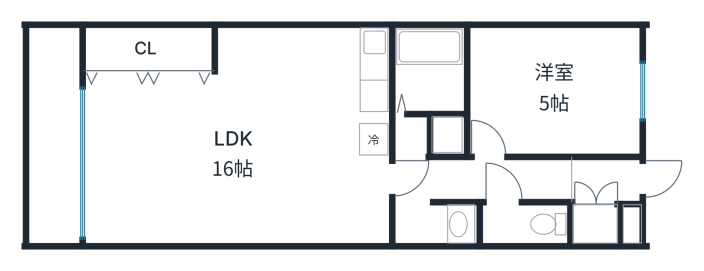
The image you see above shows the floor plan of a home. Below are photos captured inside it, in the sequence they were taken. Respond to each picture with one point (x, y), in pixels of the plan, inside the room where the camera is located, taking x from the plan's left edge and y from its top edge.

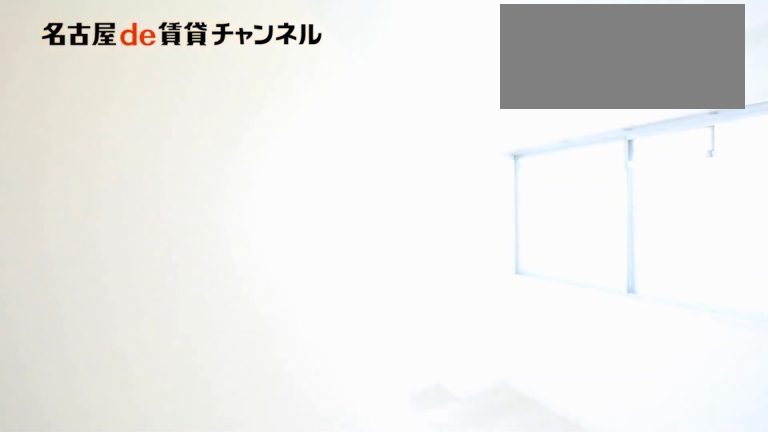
(555, 92)
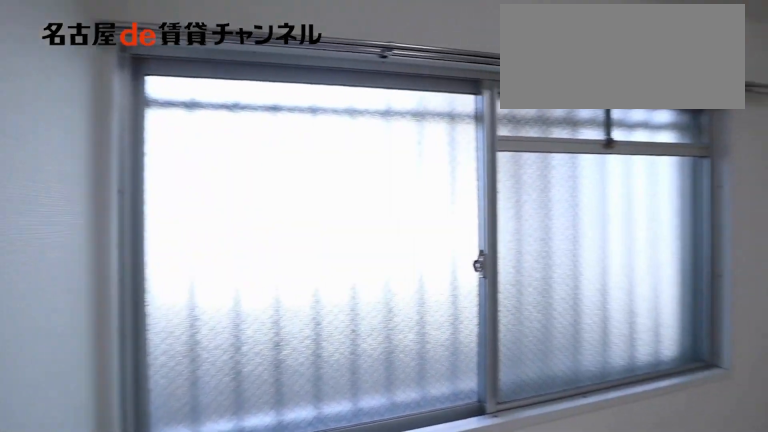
(555, 92)
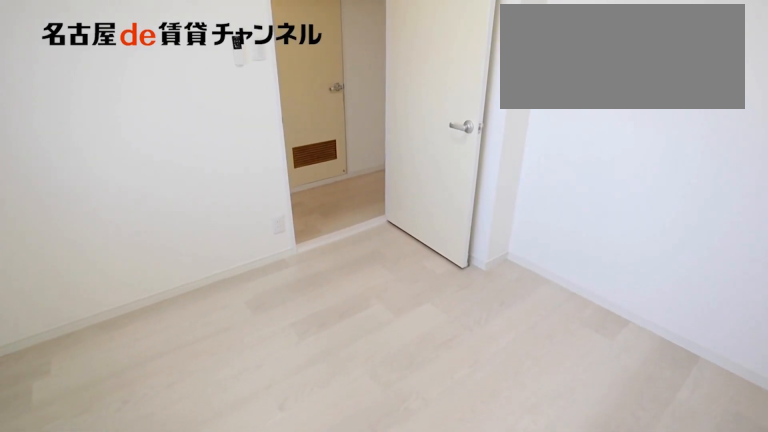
(555, 92)
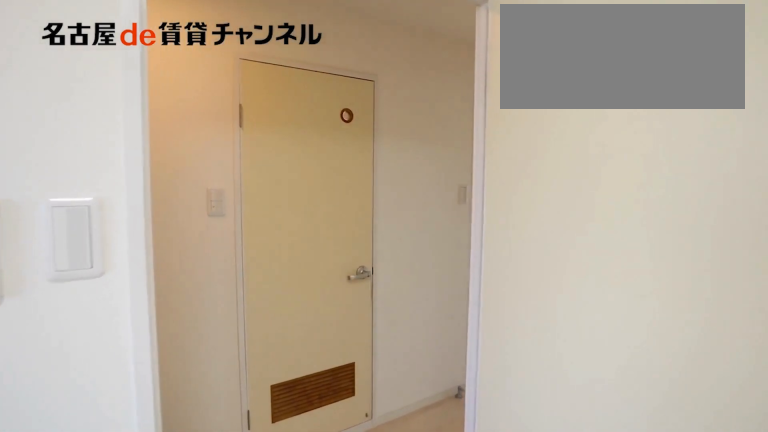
(555, 92)
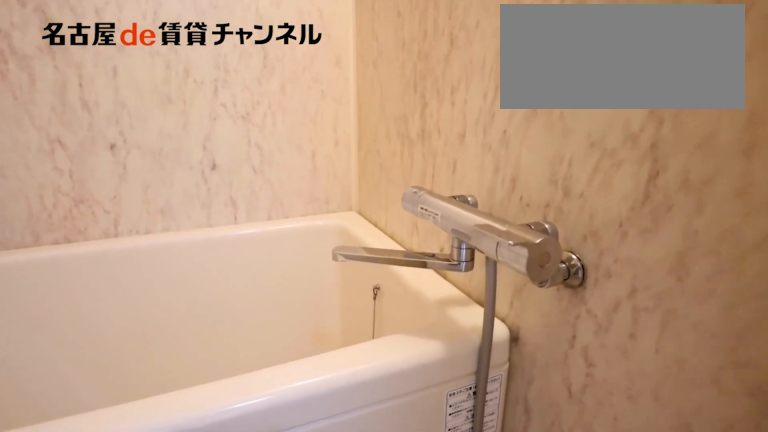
(429, 69)
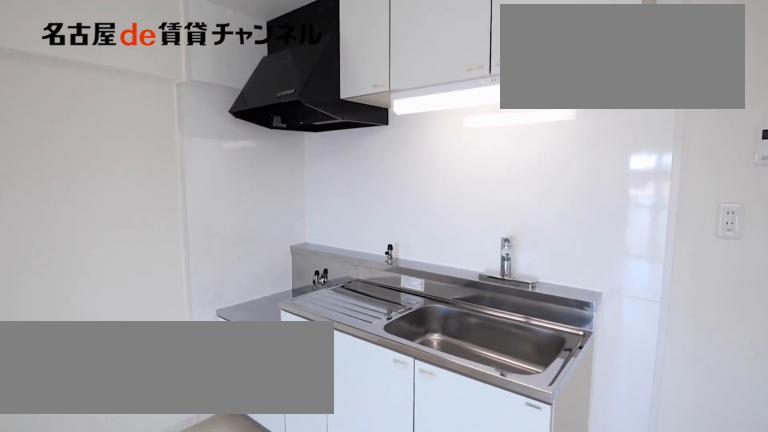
(367, 87)
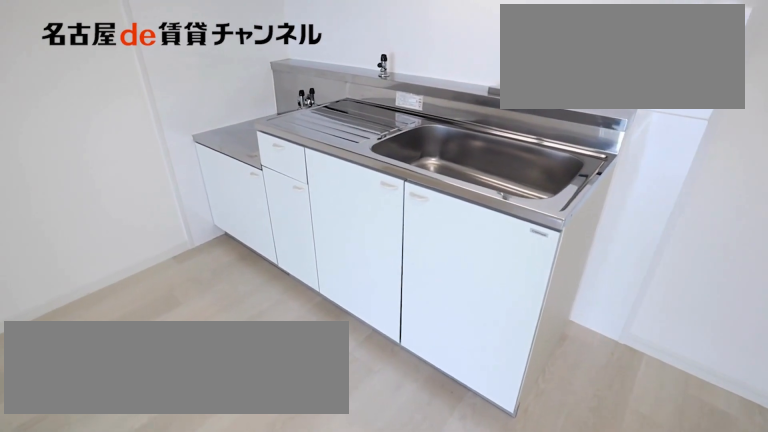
(367, 87)
